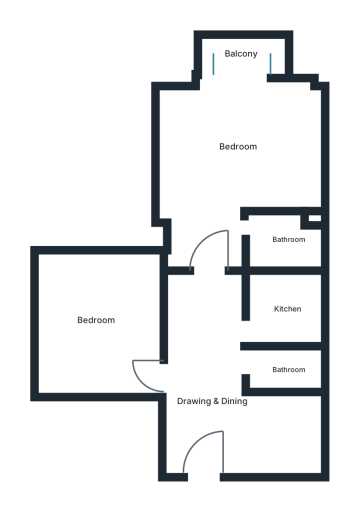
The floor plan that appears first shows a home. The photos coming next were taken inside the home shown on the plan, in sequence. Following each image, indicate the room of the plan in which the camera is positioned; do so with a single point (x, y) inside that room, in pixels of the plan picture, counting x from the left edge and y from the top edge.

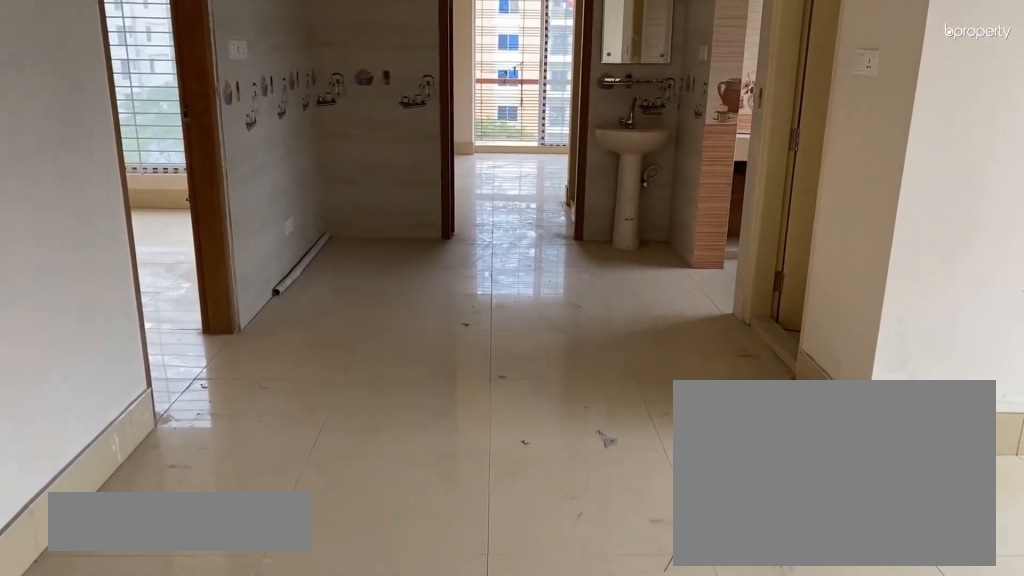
(204, 399)
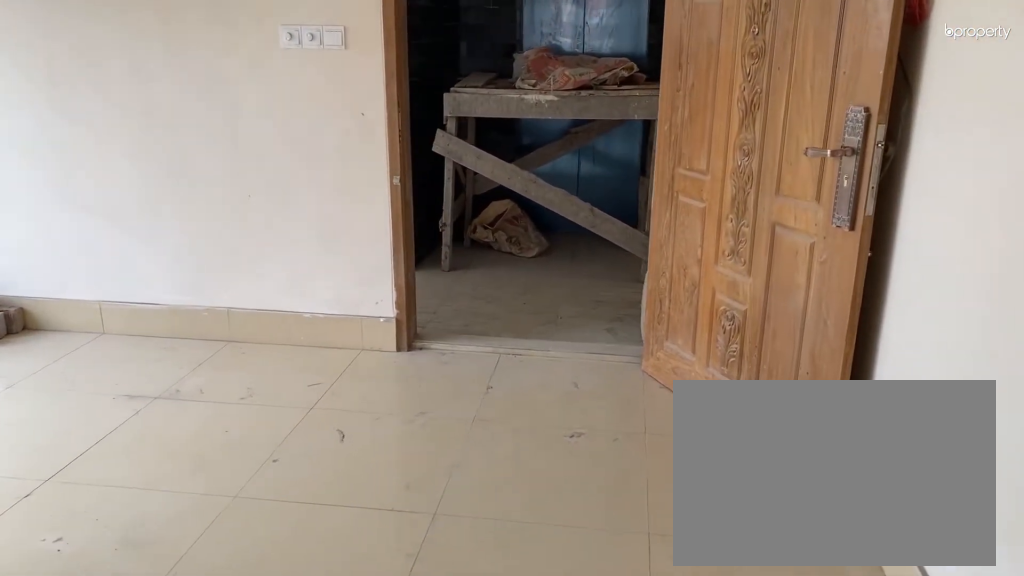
(204, 399)
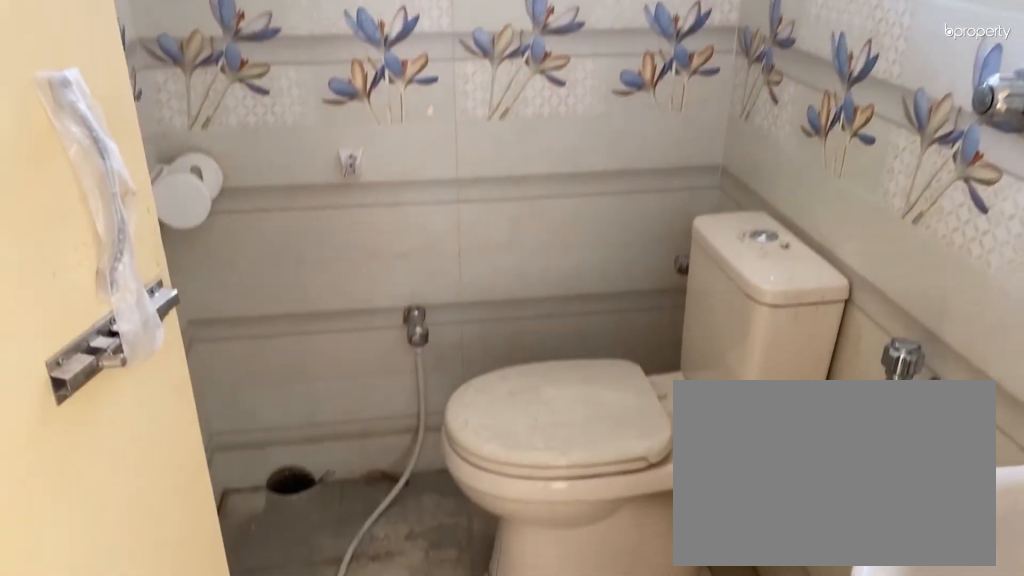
(289, 370)
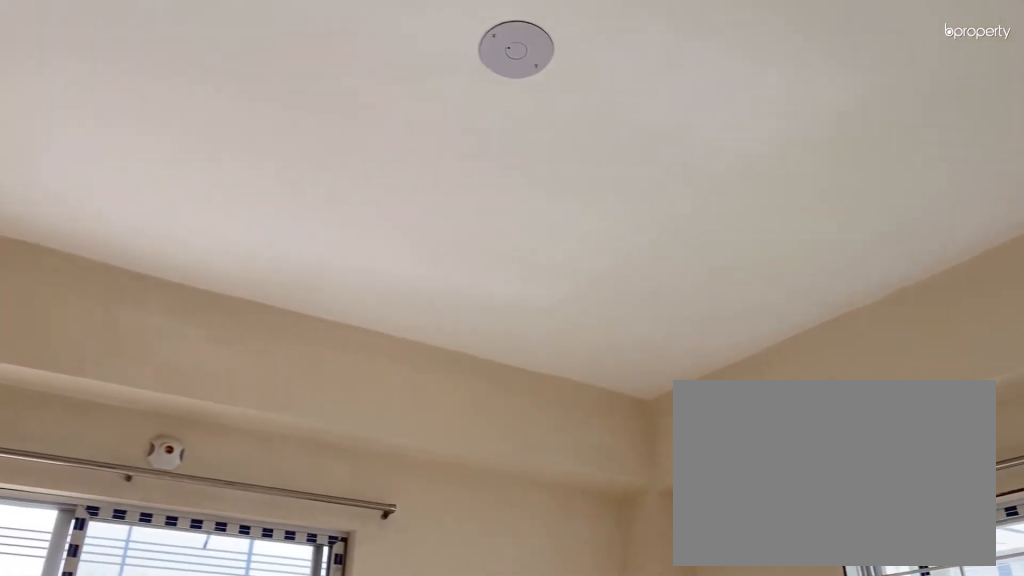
(238, 142)
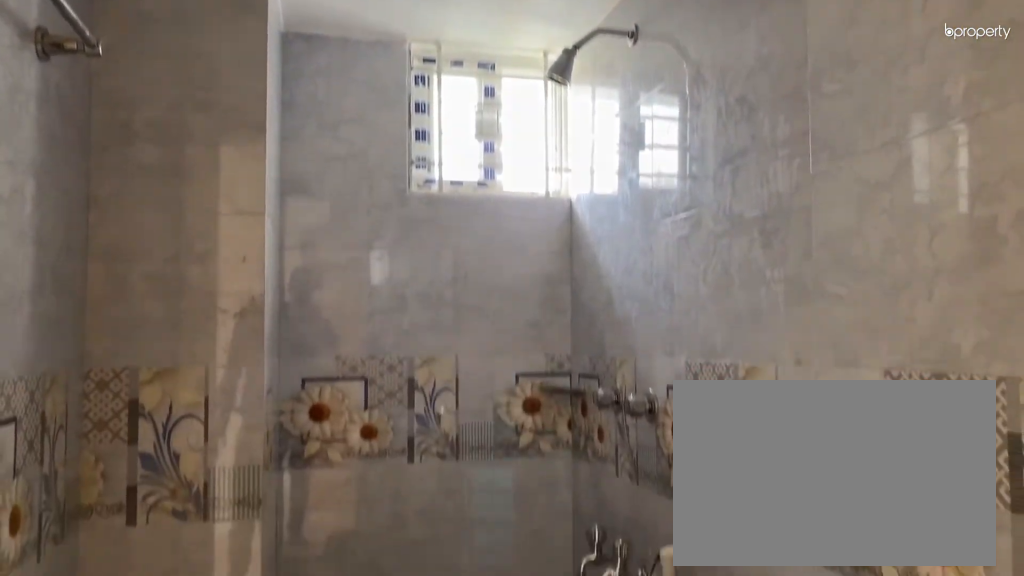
(288, 239)
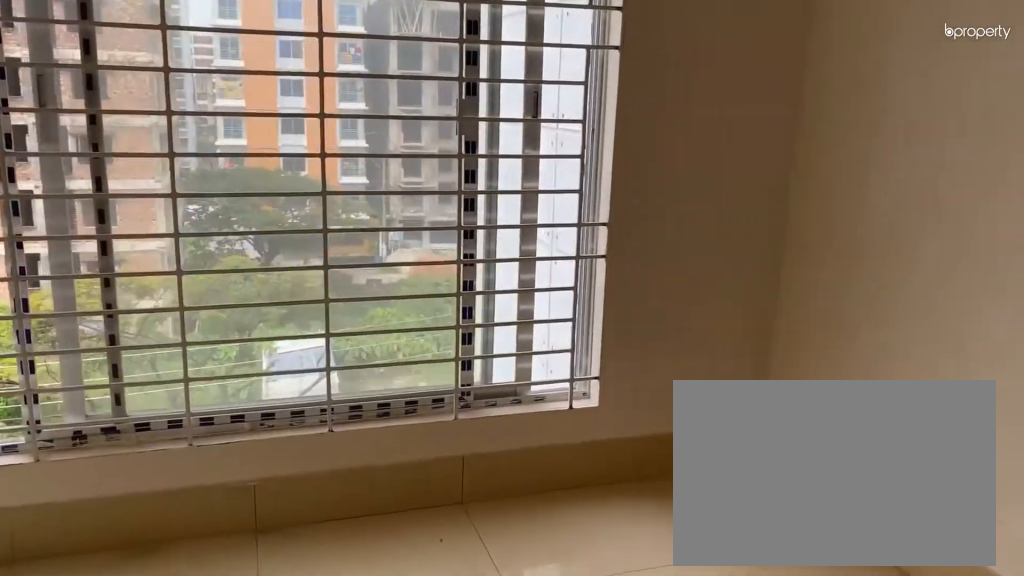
(97, 319)
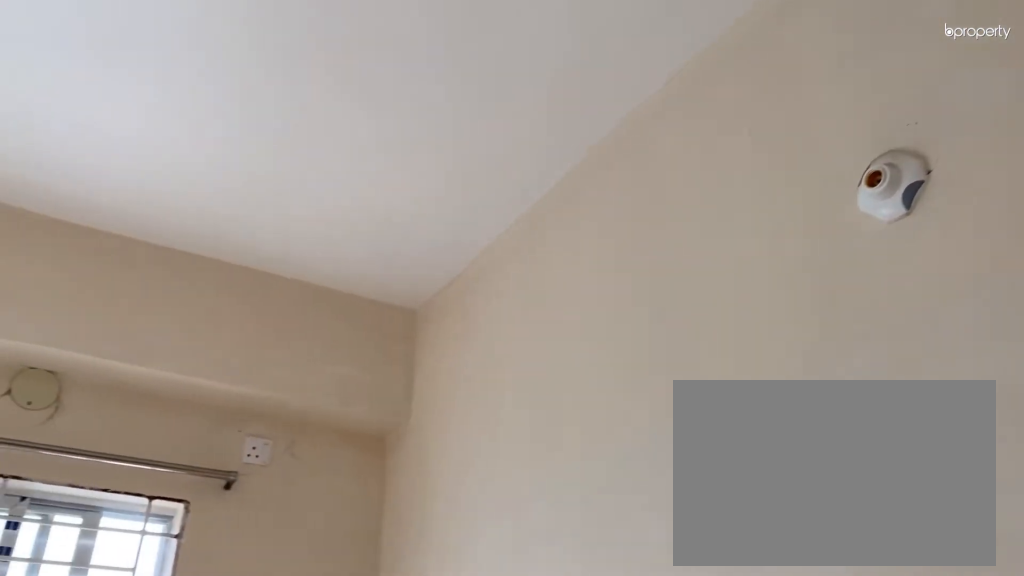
(97, 319)
